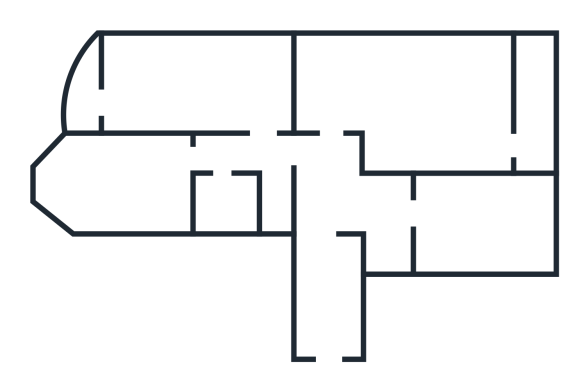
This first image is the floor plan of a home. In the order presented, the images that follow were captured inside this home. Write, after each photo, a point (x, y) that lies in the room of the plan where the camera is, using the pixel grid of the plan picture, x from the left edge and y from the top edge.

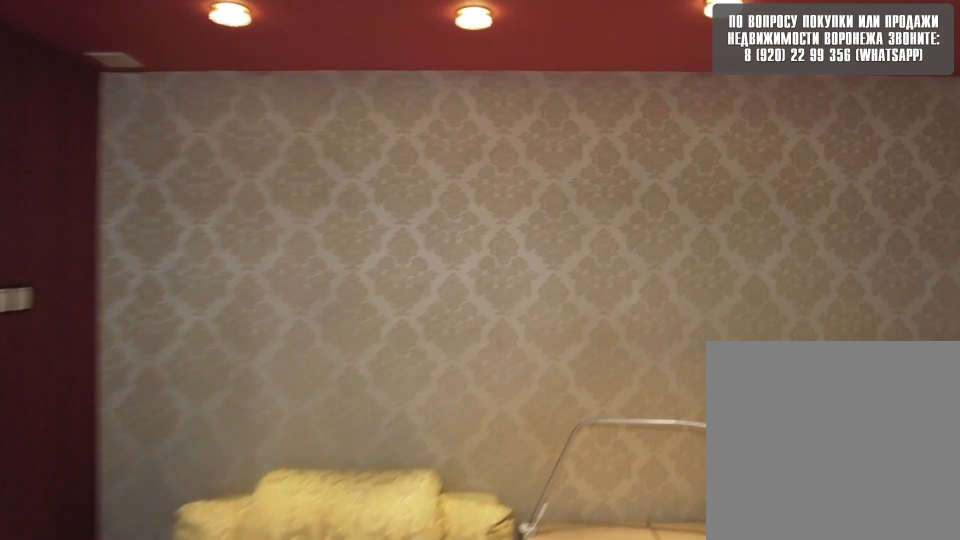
(329, 109)
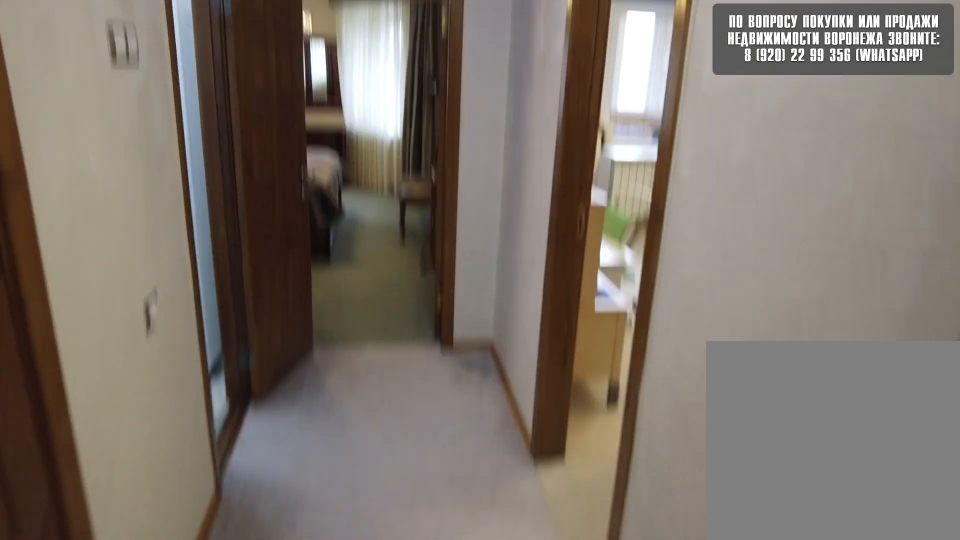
(329, 161)
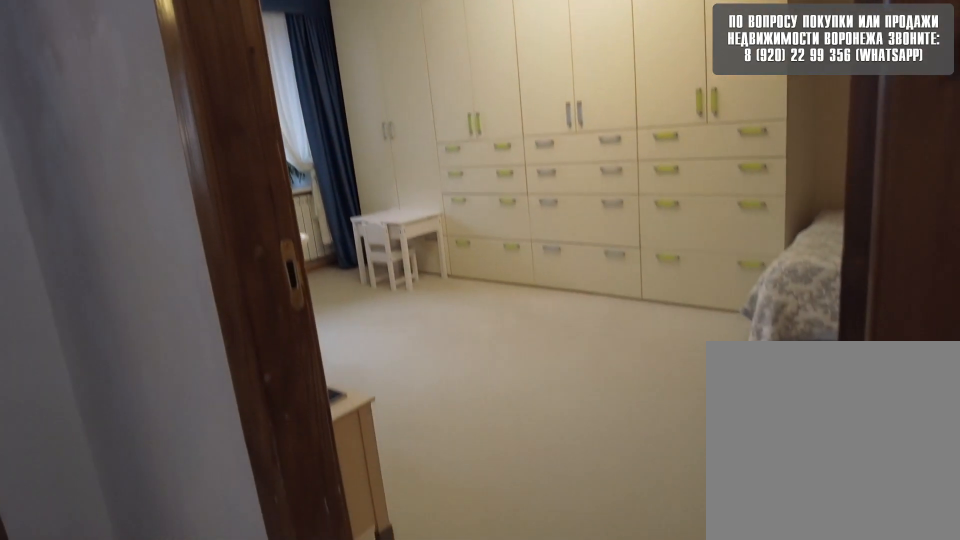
(262, 152)
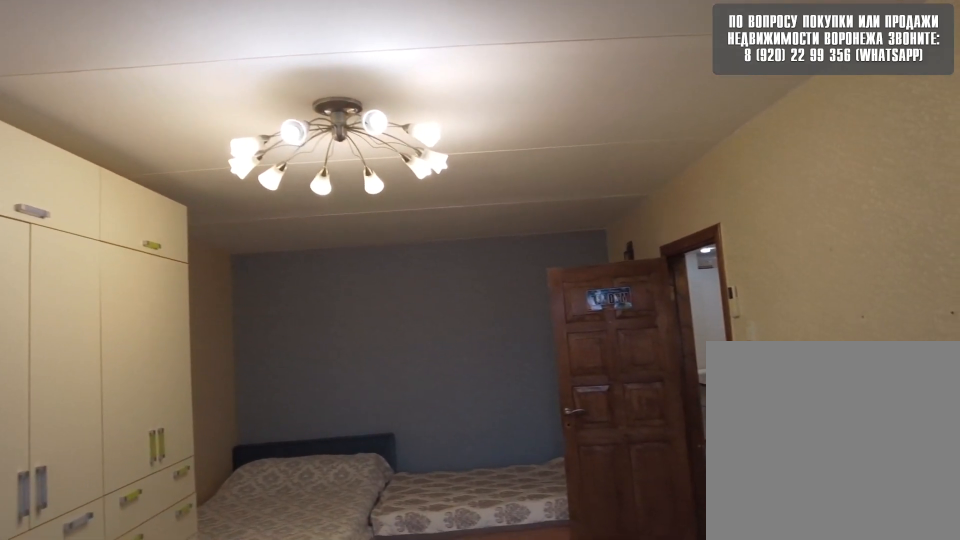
(236, 91)
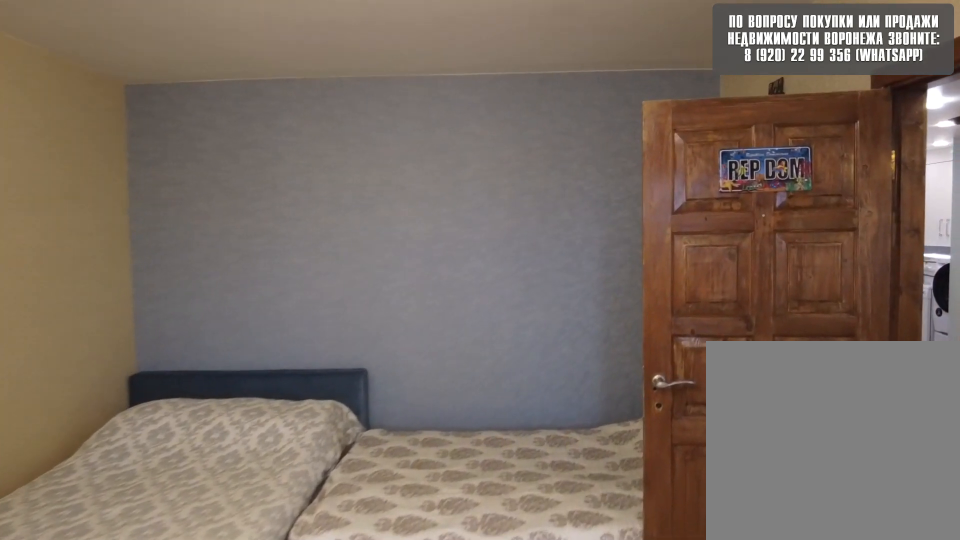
(236, 91)
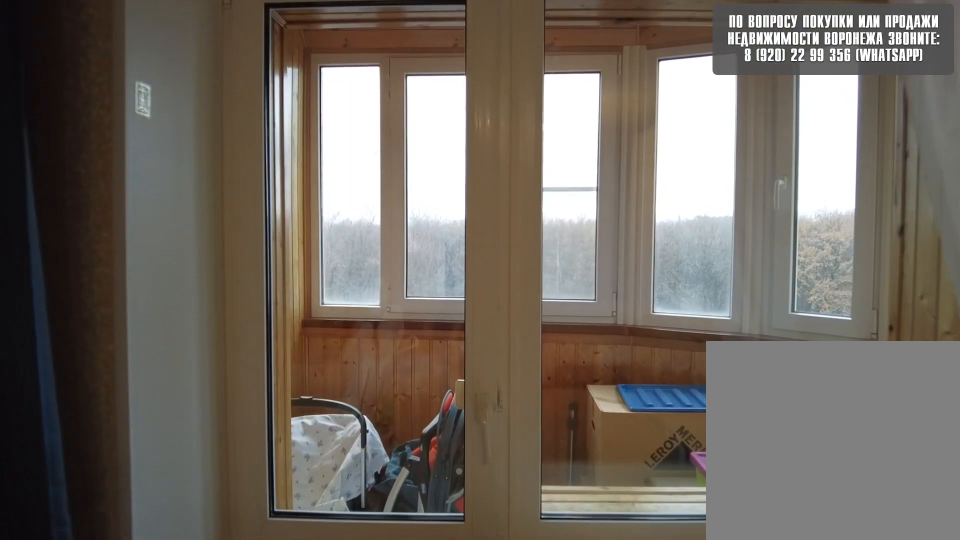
(140, 93)
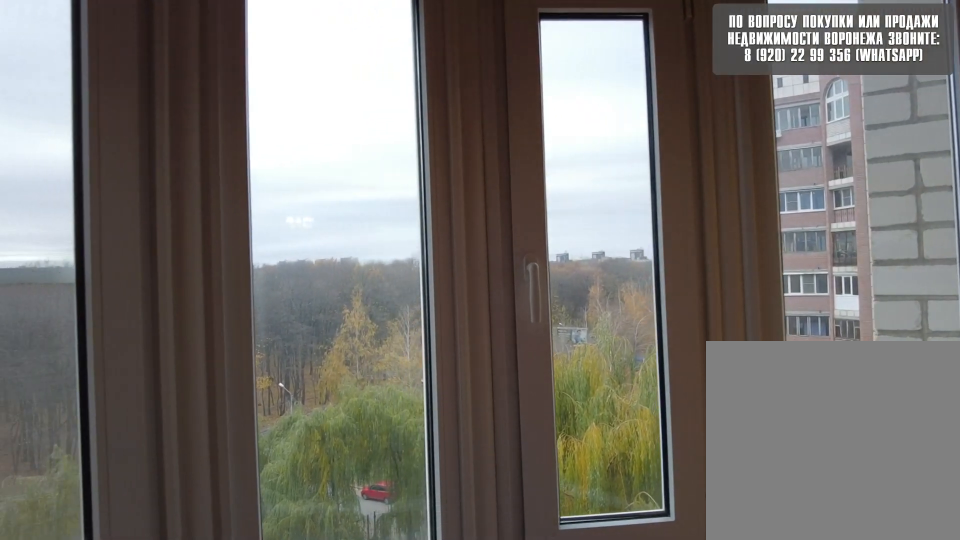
(89, 95)
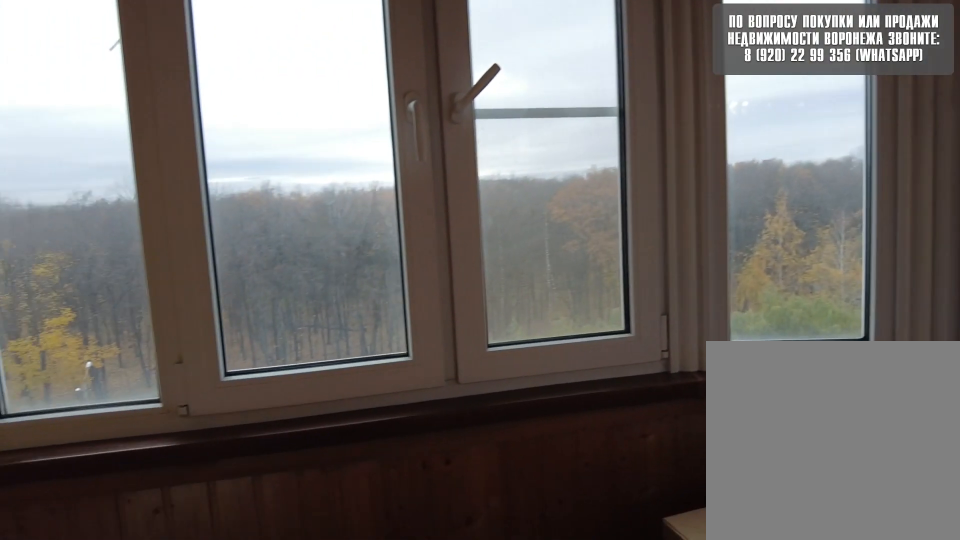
(89, 95)
